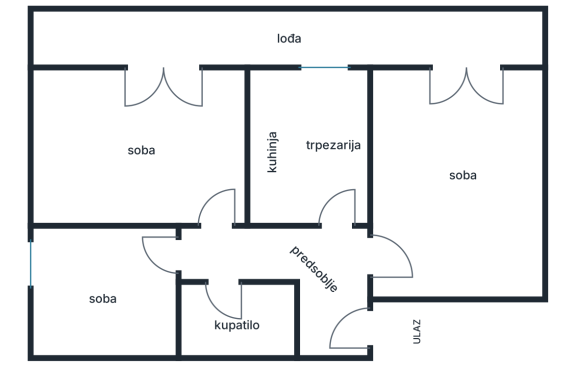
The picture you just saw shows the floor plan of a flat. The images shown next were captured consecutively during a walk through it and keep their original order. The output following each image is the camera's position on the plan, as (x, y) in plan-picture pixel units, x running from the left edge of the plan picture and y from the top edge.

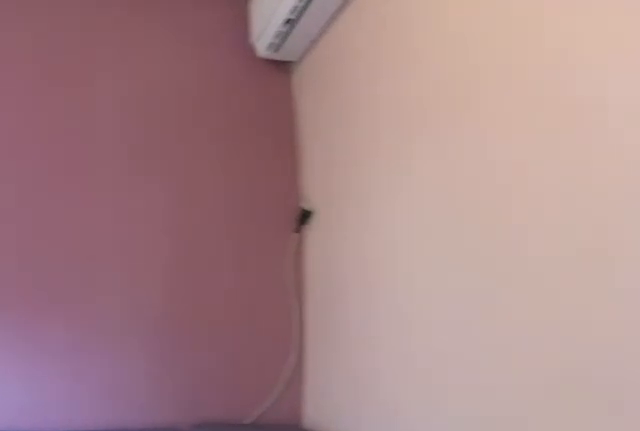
(74, 87)
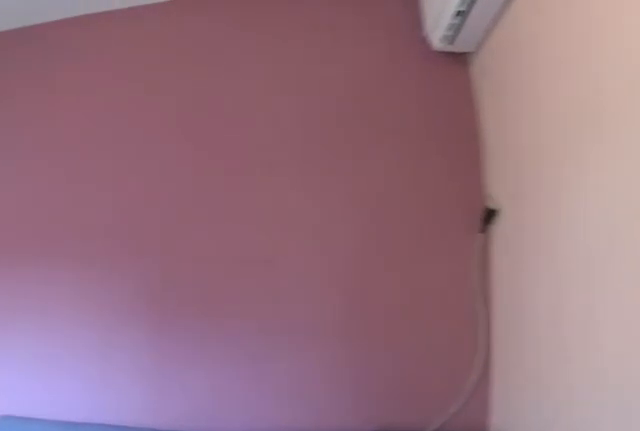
(70, 88)
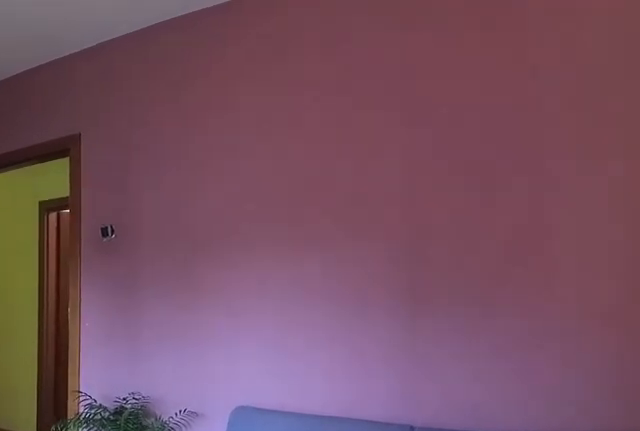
(88, 105)
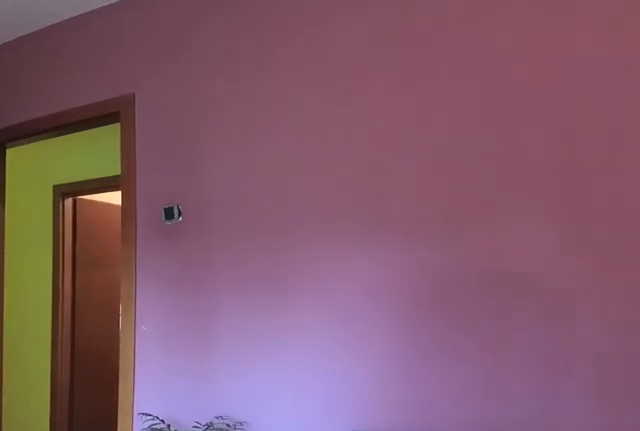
(120, 126)
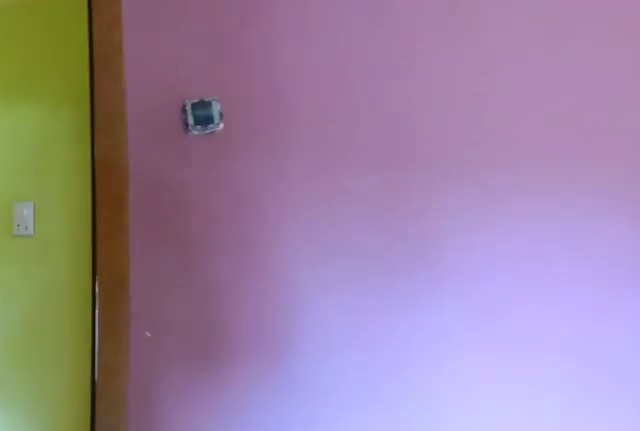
(176, 162)
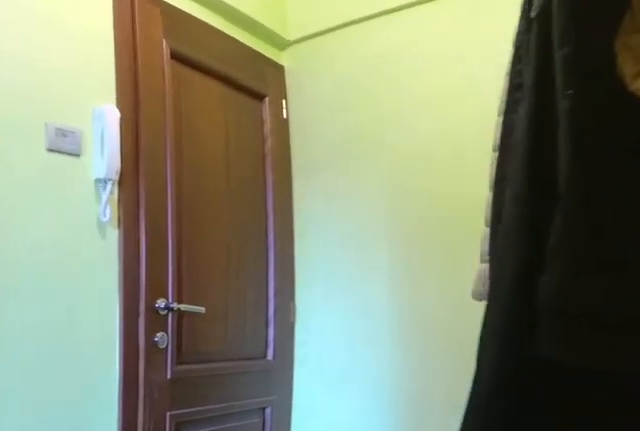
(283, 252)
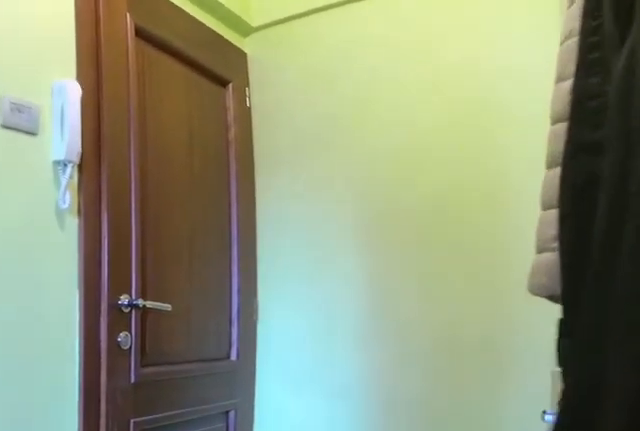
(283, 252)
